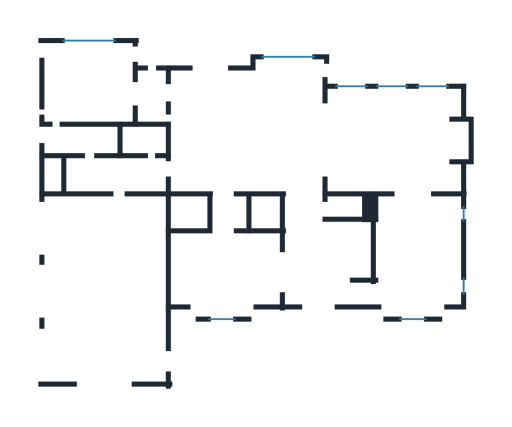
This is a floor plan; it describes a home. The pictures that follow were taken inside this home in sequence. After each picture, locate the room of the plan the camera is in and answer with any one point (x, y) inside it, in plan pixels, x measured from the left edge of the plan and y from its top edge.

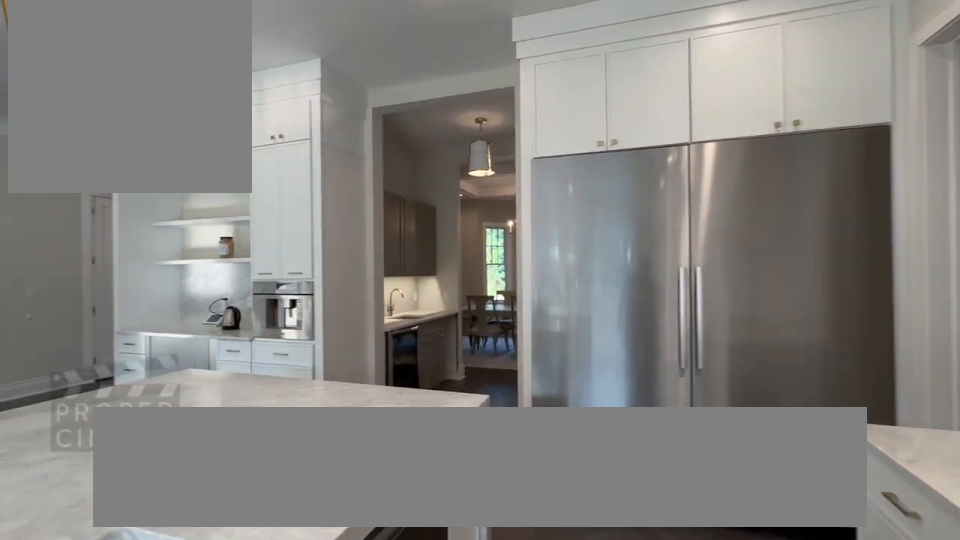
(212, 130)
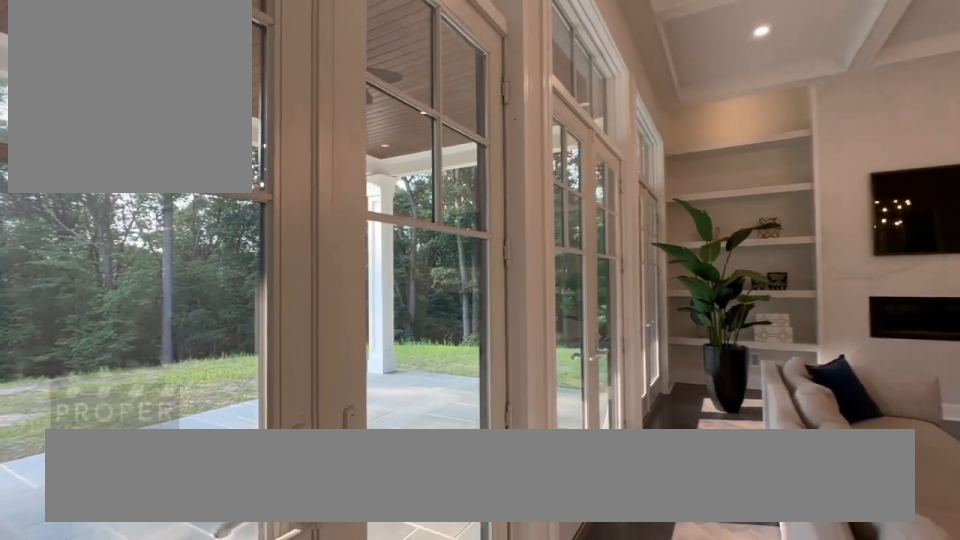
(398, 140)
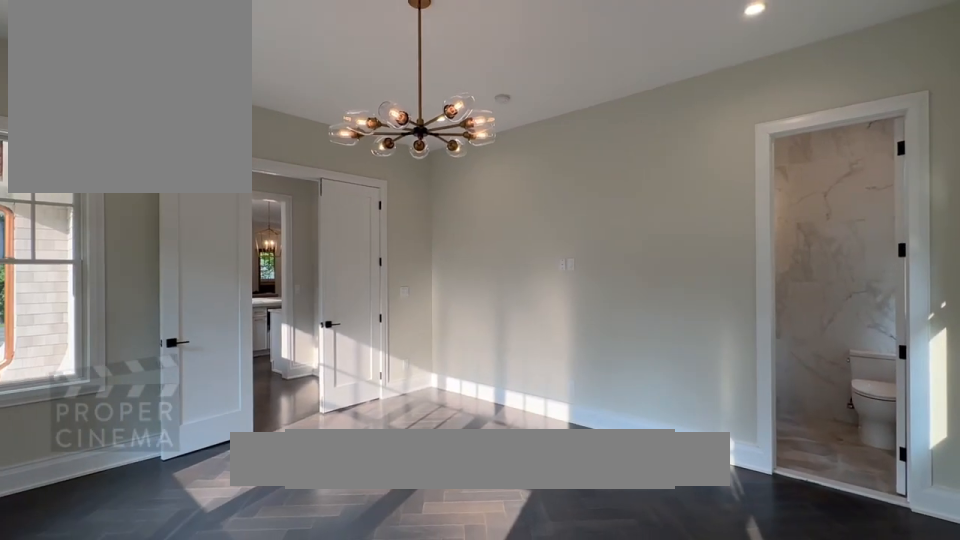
(89, 81)
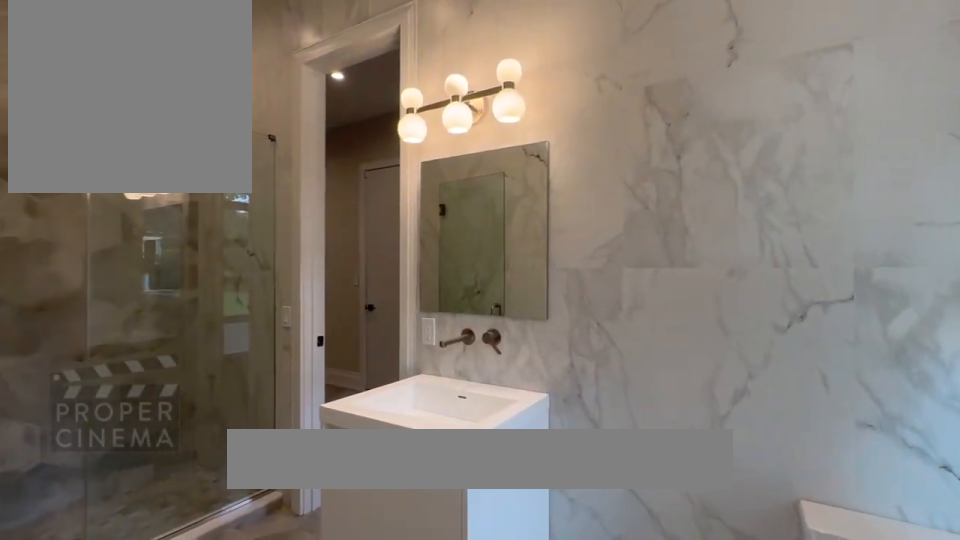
(83, 140)
